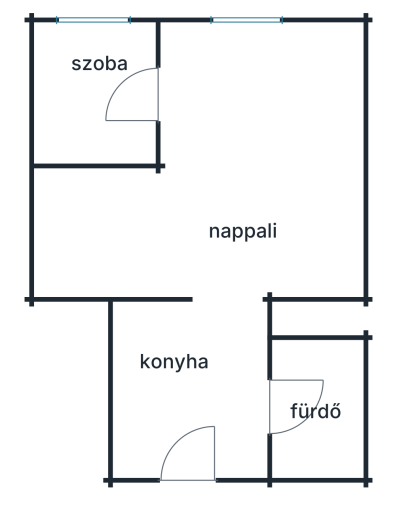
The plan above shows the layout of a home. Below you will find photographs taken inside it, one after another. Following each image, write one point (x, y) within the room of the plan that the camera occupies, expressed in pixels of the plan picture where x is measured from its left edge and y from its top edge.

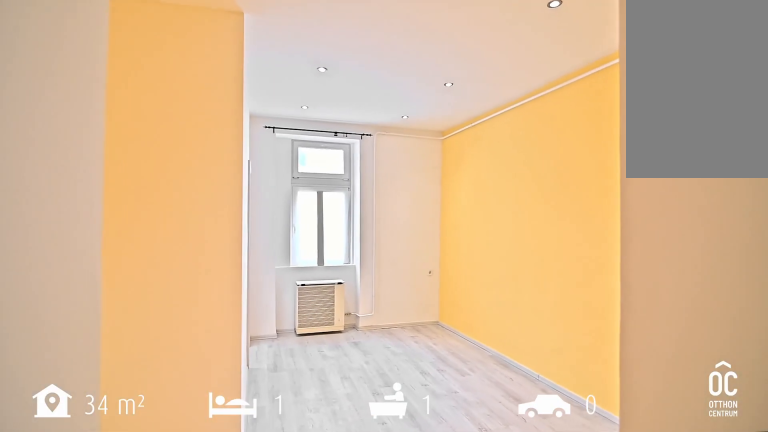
(249, 188)
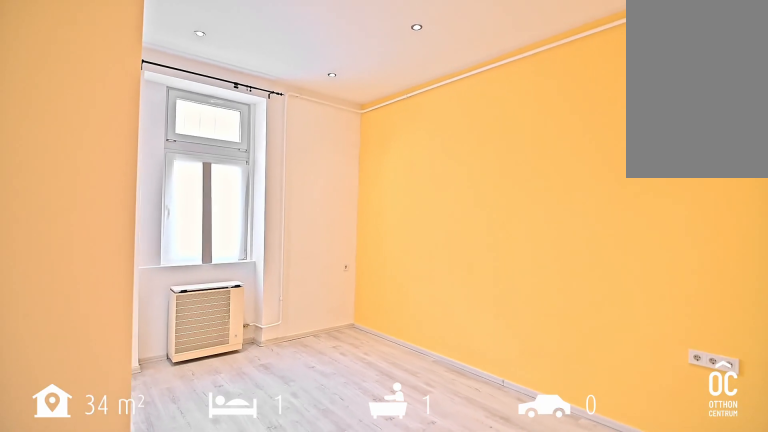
(249, 188)
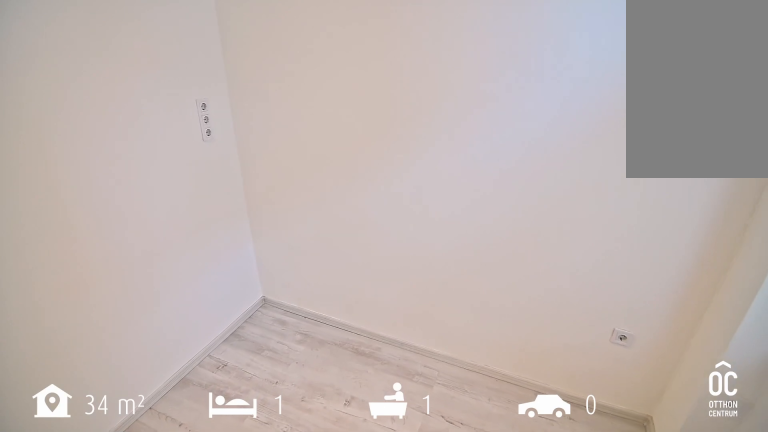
(93, 92)
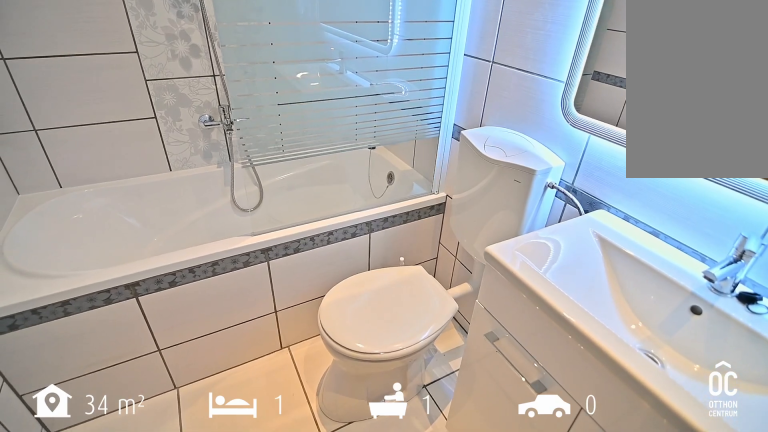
(317, 407)
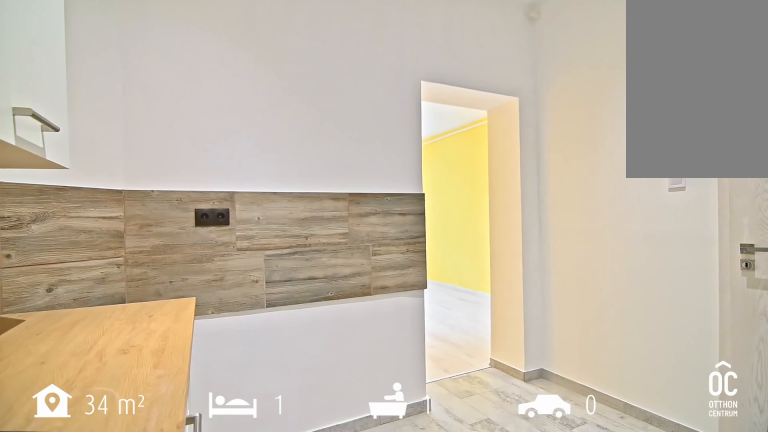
(187, 391)
